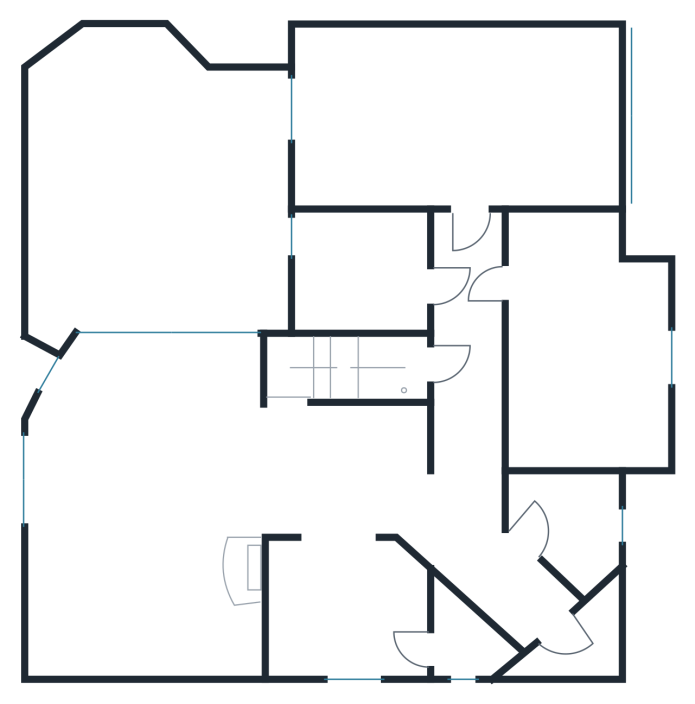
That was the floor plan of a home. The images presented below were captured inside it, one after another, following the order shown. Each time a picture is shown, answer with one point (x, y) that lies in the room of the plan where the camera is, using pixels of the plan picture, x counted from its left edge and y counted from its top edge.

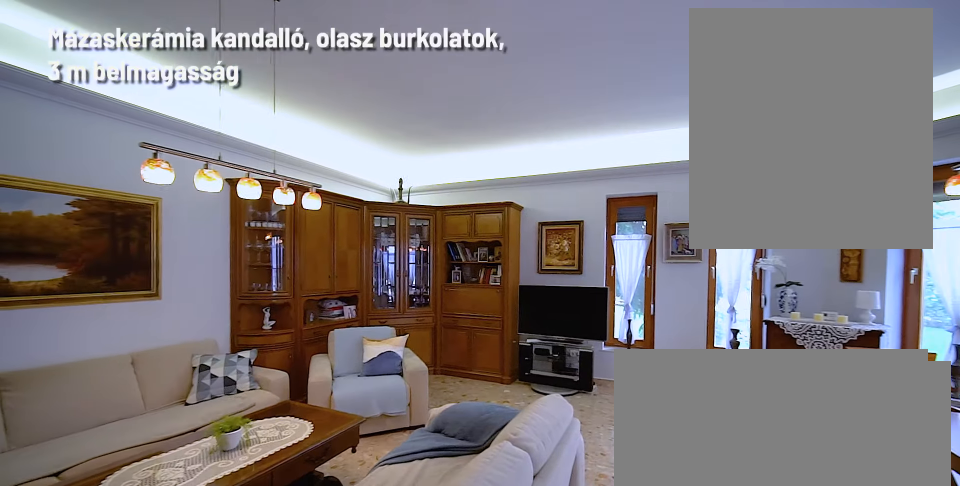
(145, 515)
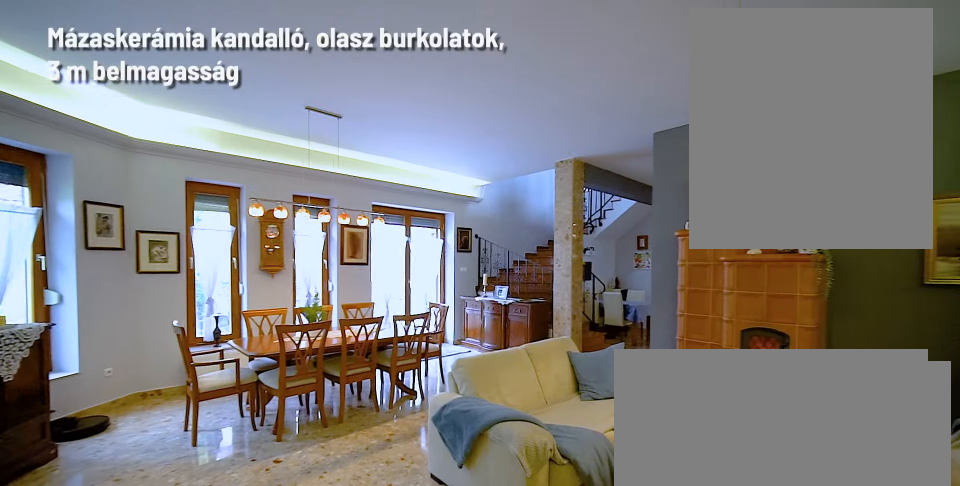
(150, 512)
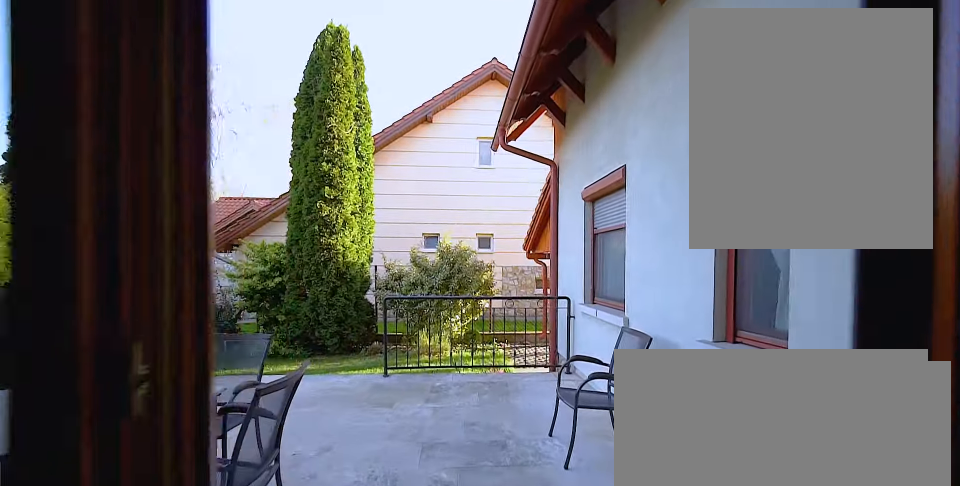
(162, 198)
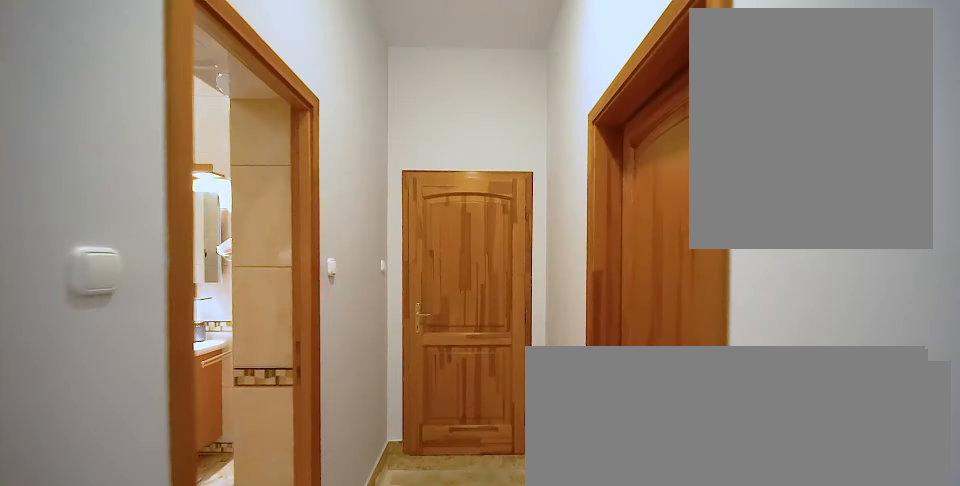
(468, 366)
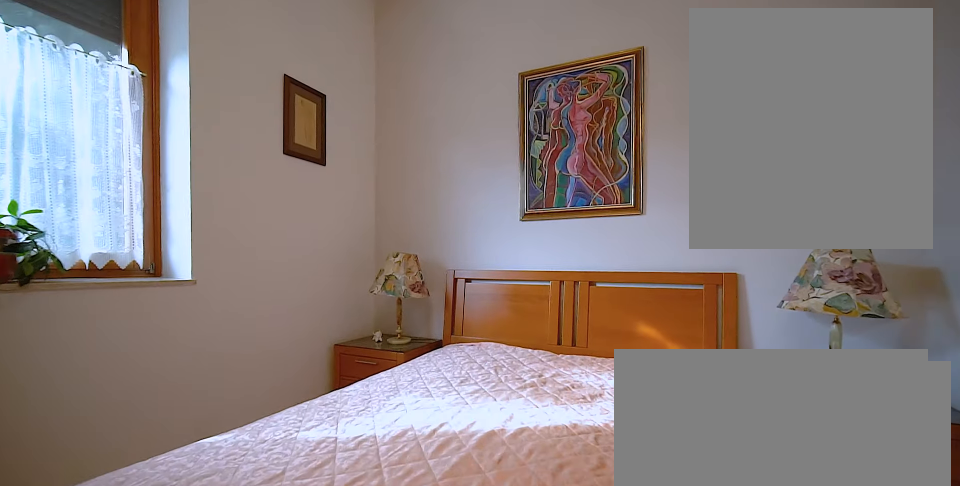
(590, 350)
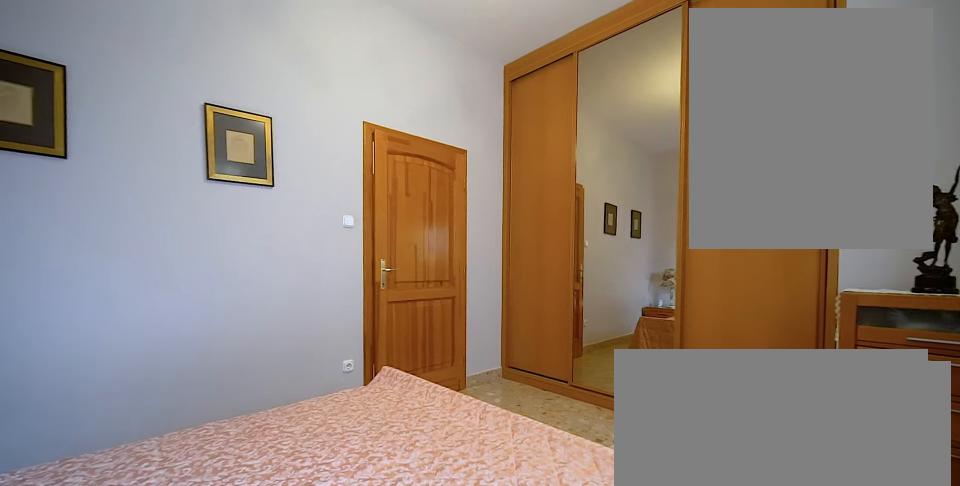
(590, 350)
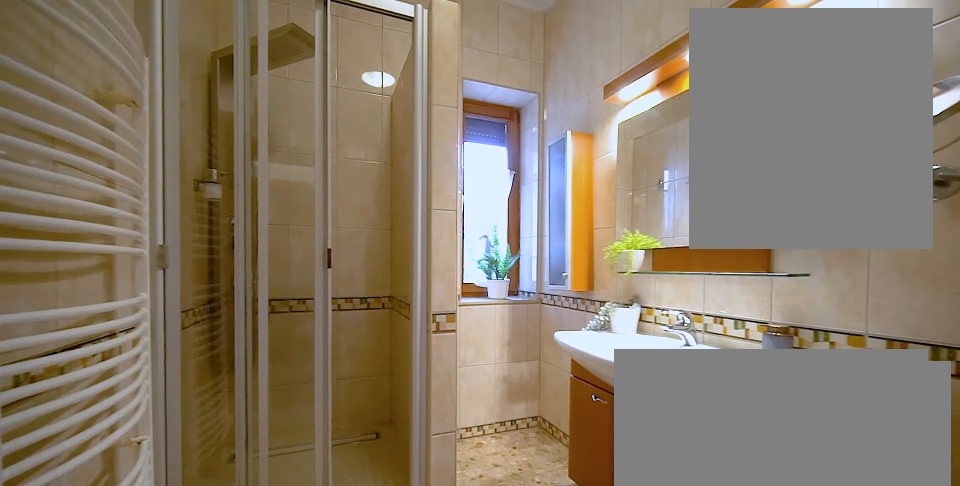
(362, 271)
